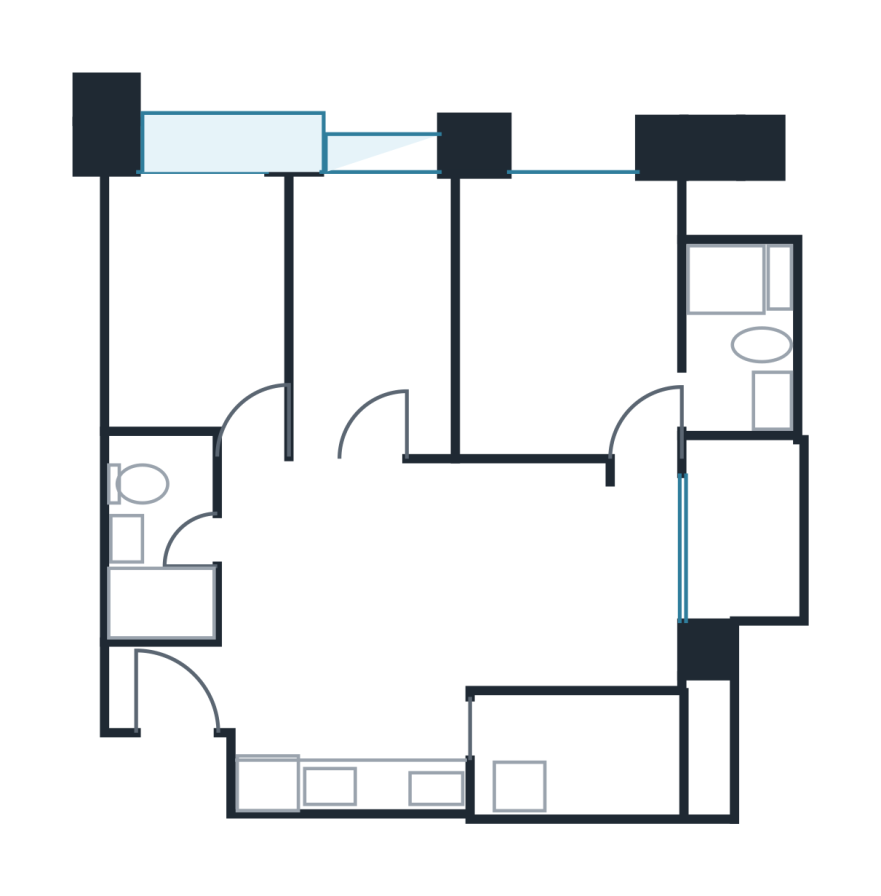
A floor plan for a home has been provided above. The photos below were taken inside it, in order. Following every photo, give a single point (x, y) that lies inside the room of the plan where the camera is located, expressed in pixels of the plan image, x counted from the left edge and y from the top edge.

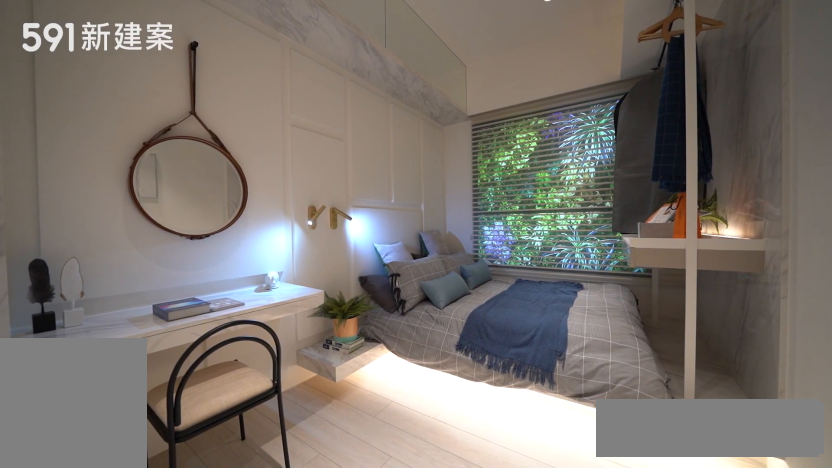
(187, 297)
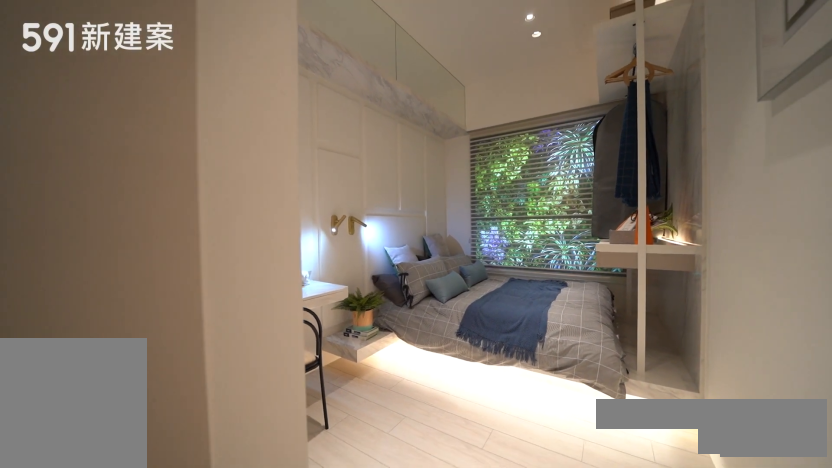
(187, 297)
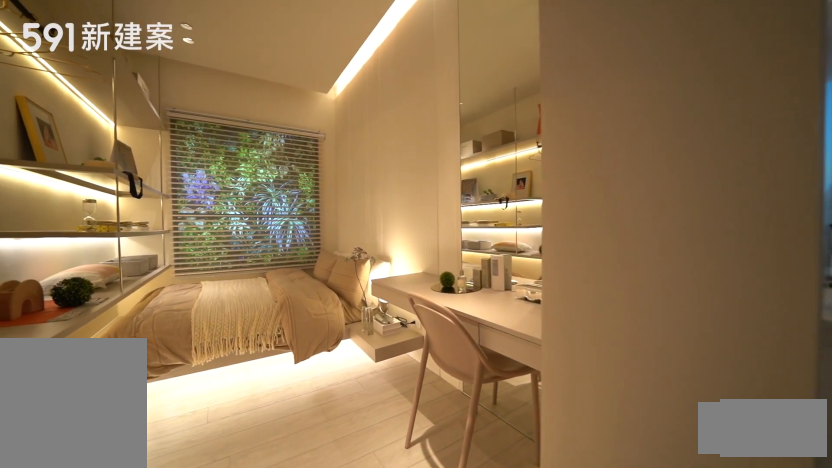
(365, 316)
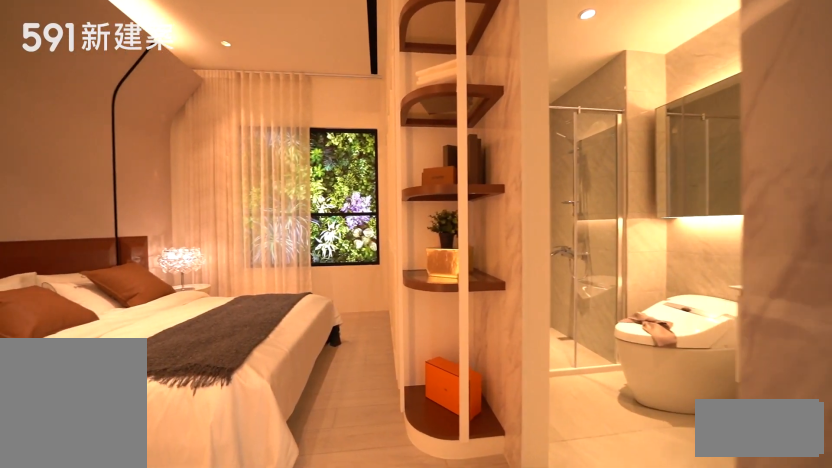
(567, 316)
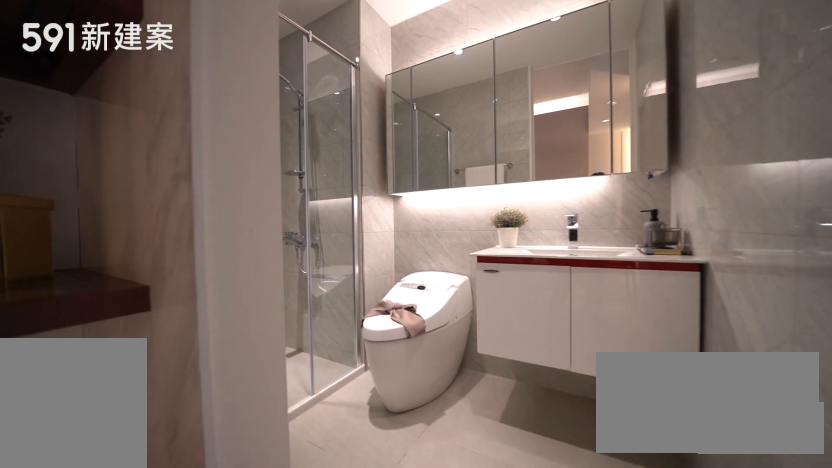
(742, 336)
